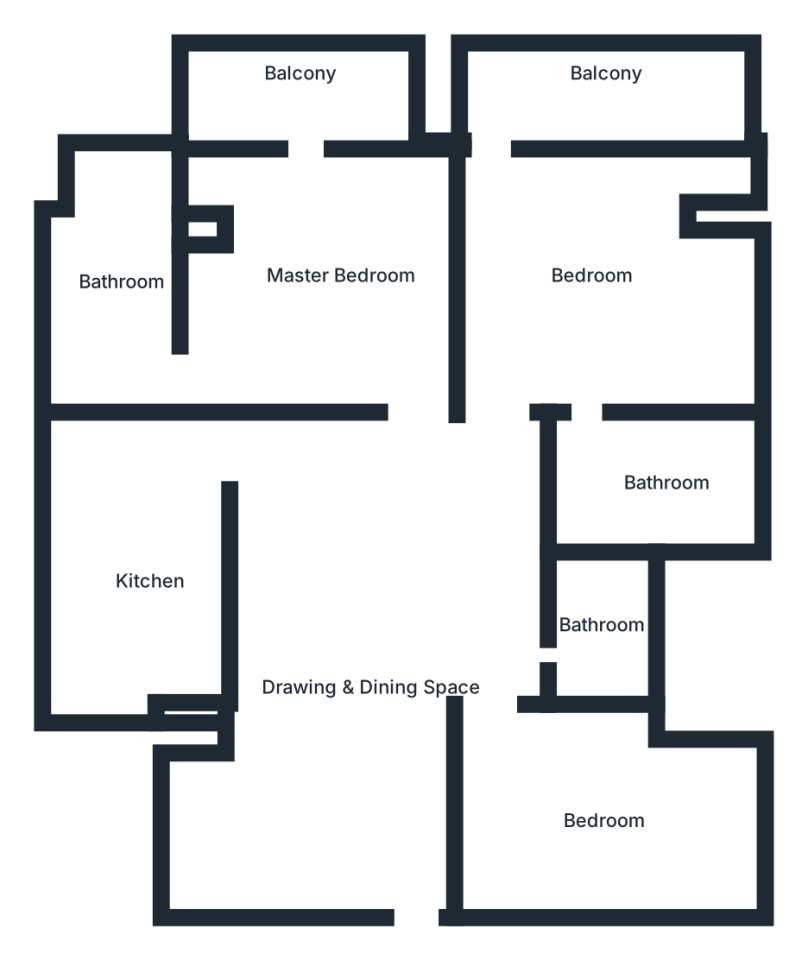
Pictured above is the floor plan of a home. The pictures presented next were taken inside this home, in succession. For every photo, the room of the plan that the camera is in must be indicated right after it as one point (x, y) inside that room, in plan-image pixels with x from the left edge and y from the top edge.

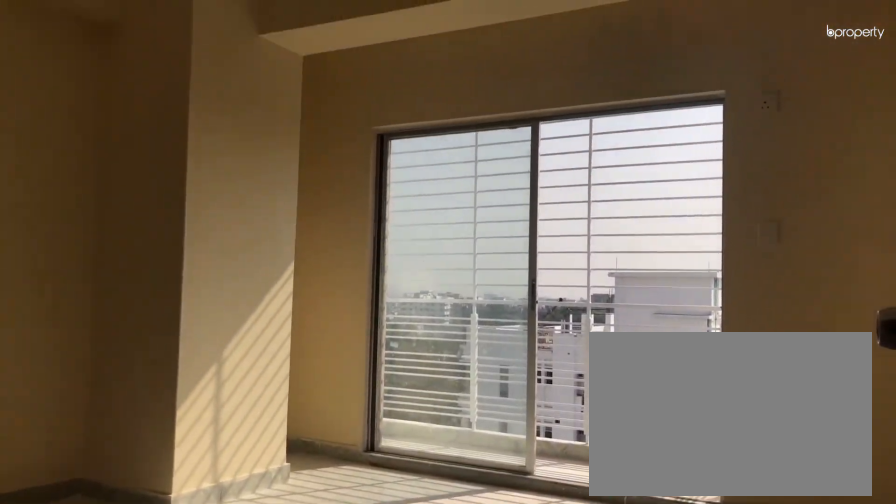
(362, 277)
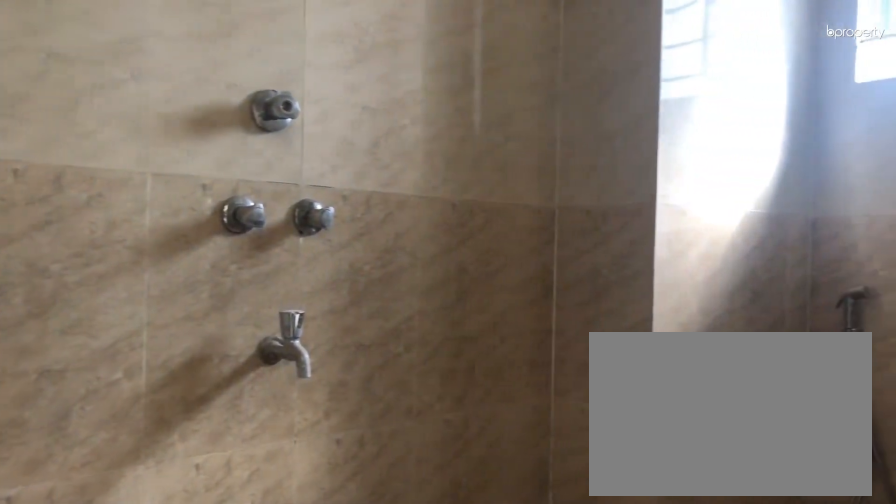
(123, 302)
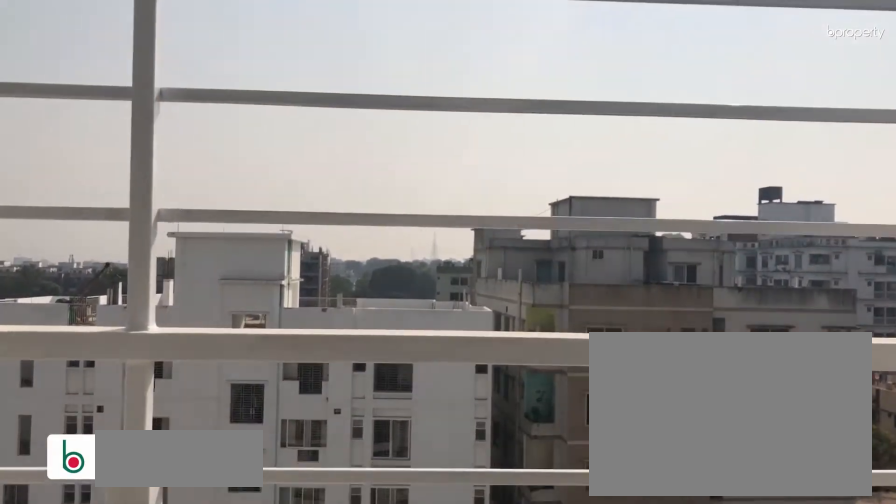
(305, 107)
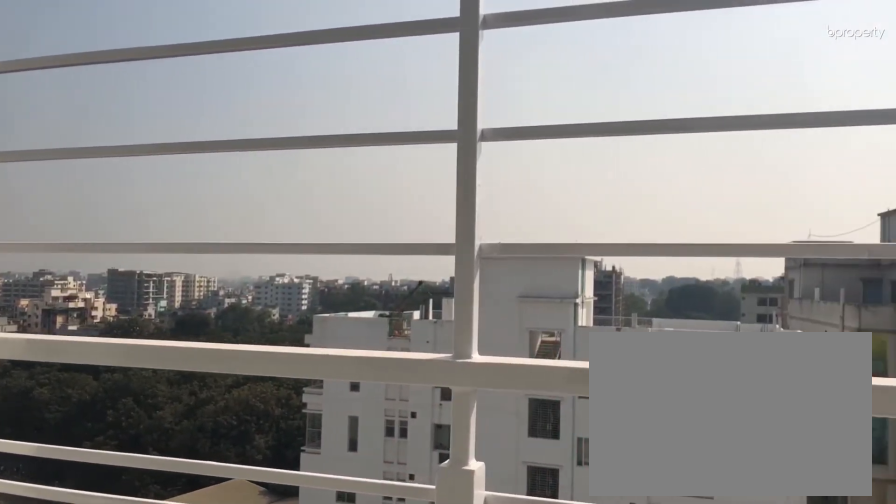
(305, 107)
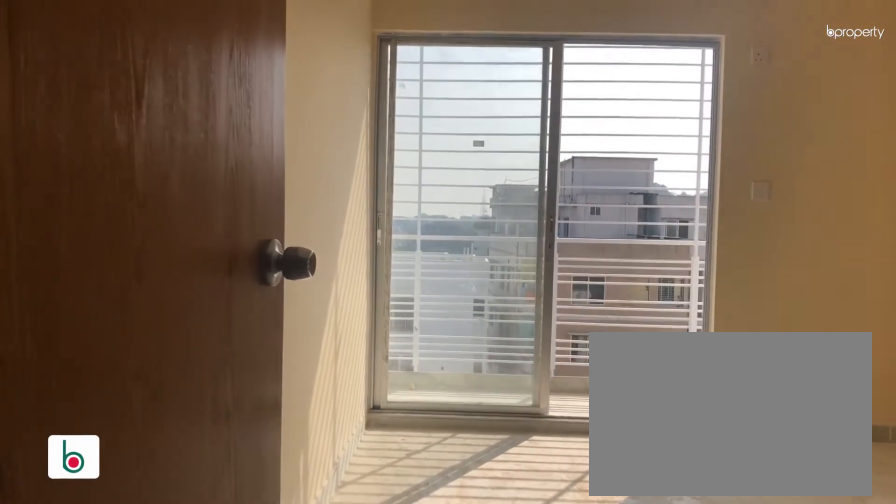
(586, 270)
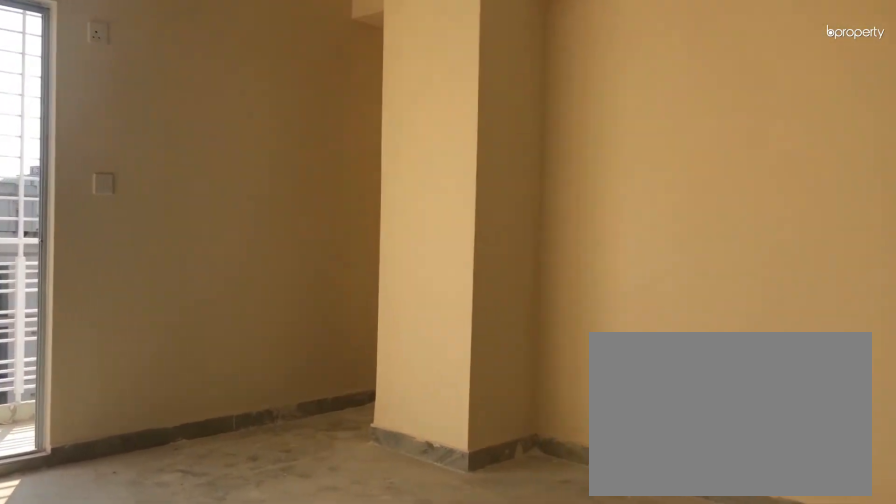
(586, 270)
